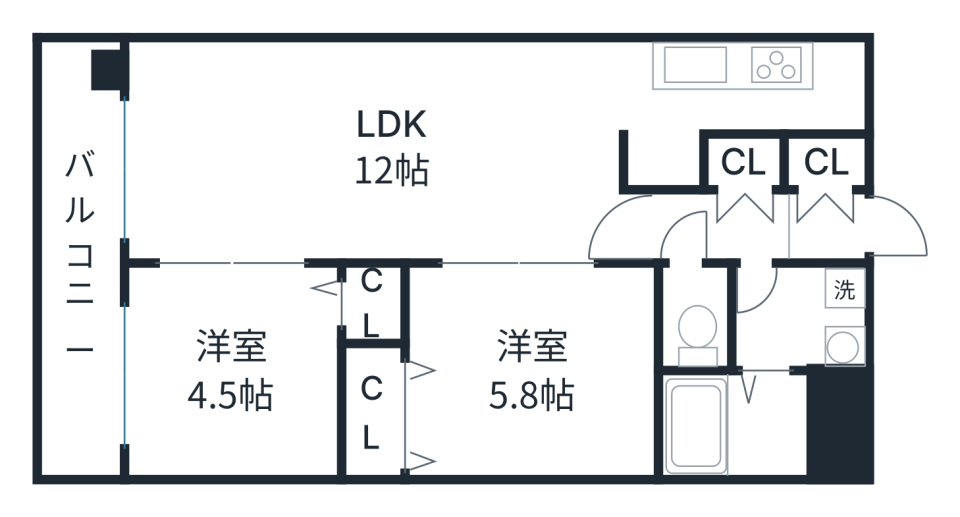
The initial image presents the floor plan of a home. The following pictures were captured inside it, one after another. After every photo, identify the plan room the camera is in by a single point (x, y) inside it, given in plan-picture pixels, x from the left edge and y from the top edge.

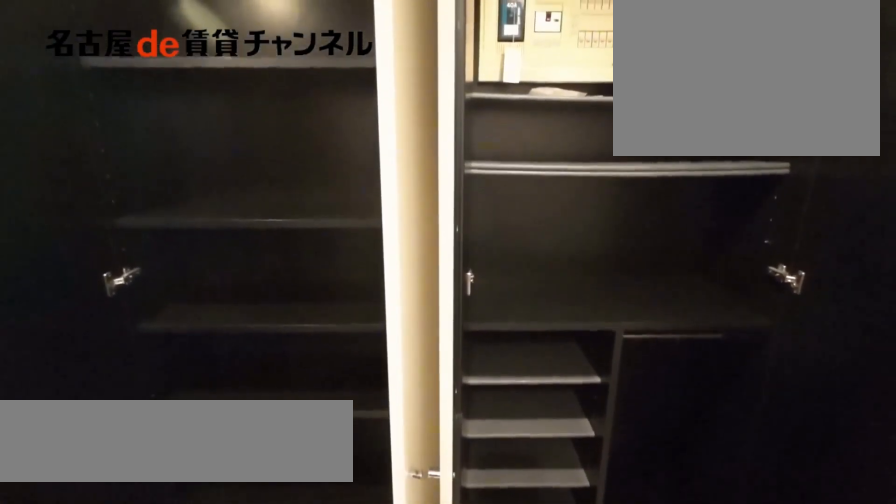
(784, 197)
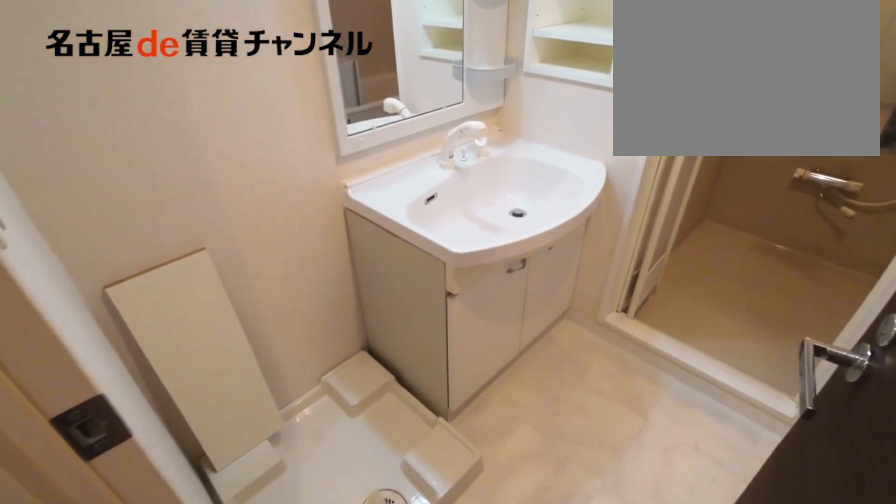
(801, 317)
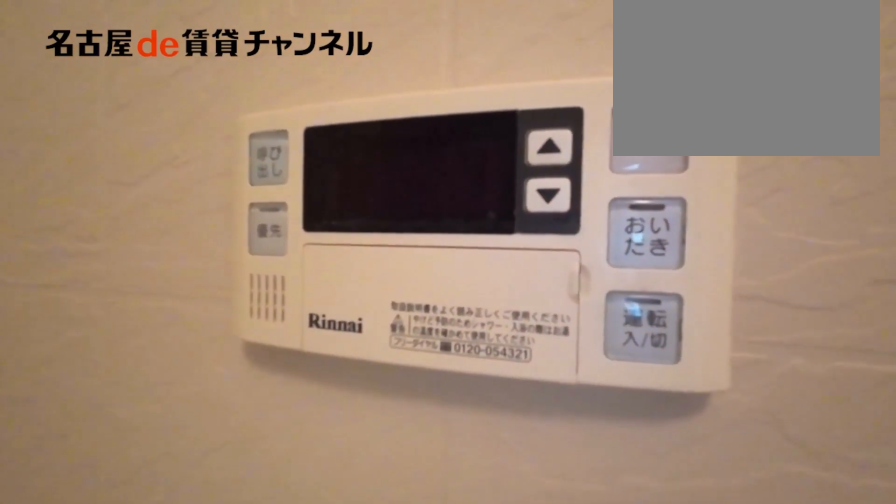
(731, 423)
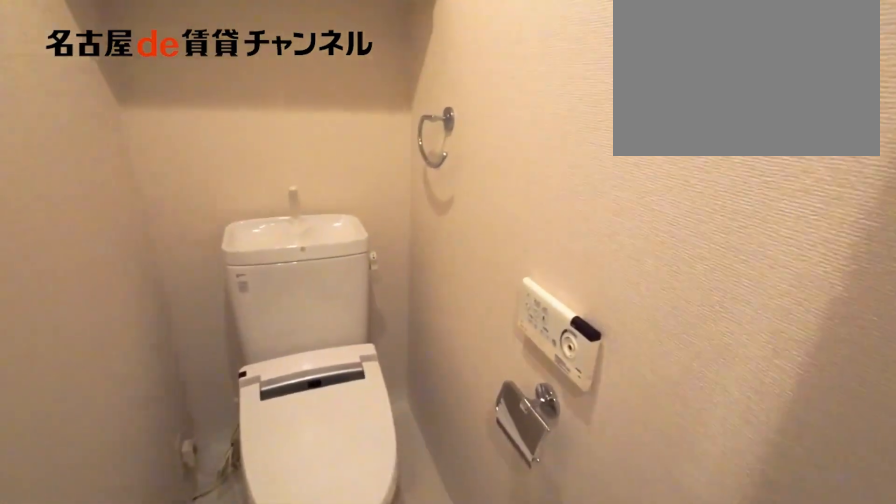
(694, 316)
